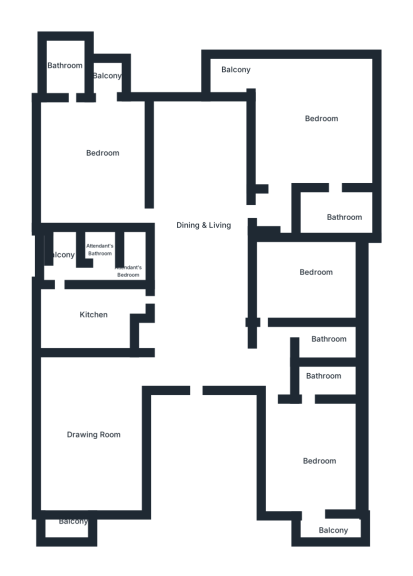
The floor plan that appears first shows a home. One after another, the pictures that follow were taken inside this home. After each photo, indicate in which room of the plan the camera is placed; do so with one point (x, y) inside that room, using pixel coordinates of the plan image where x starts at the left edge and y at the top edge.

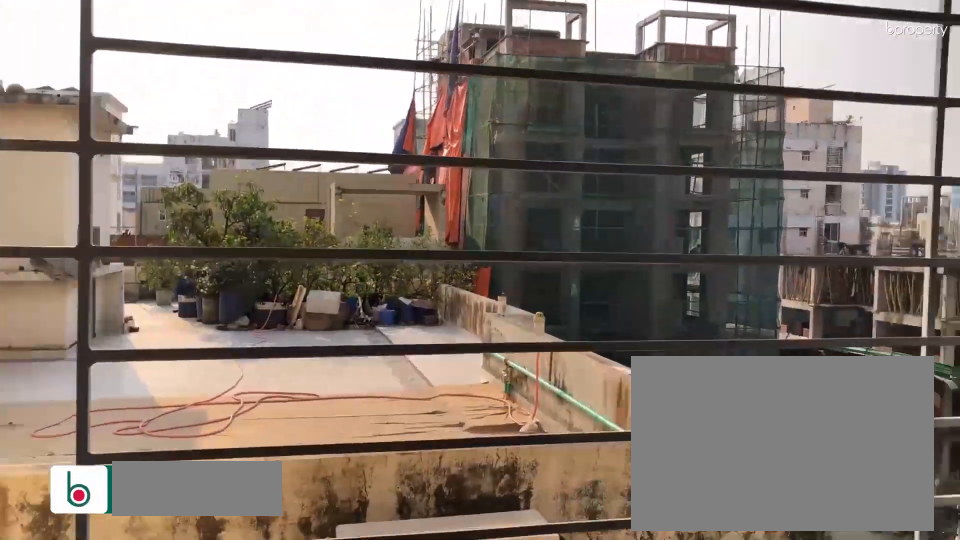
(66, 524)
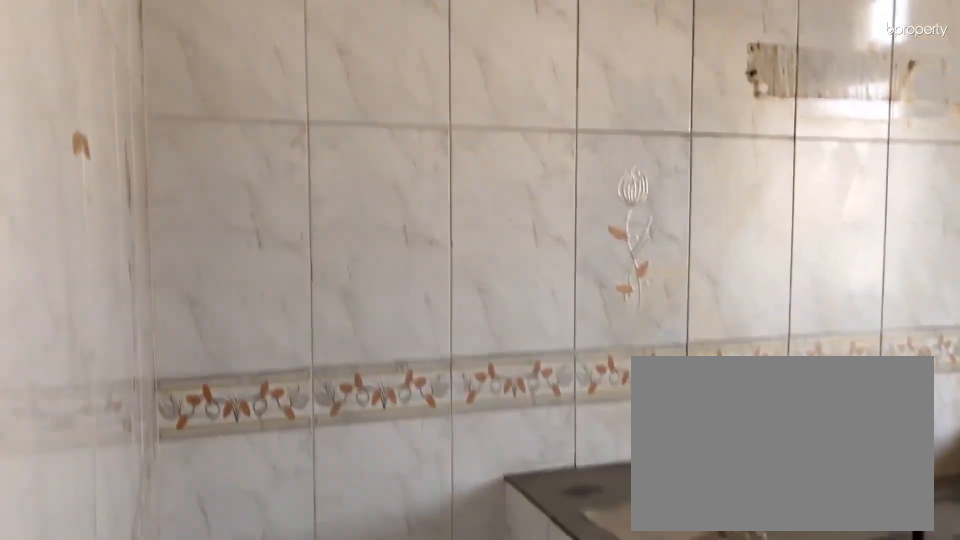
(94, 311)
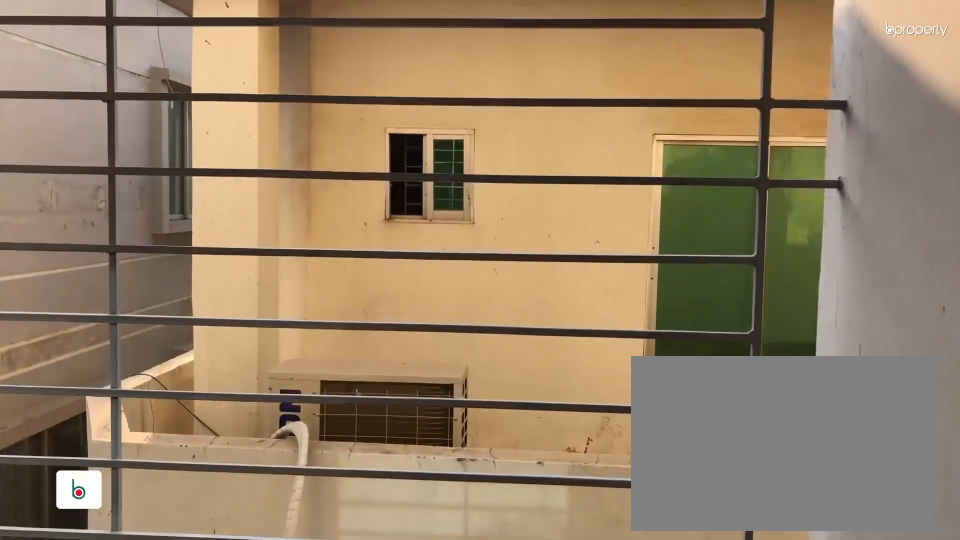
(333, 529)
